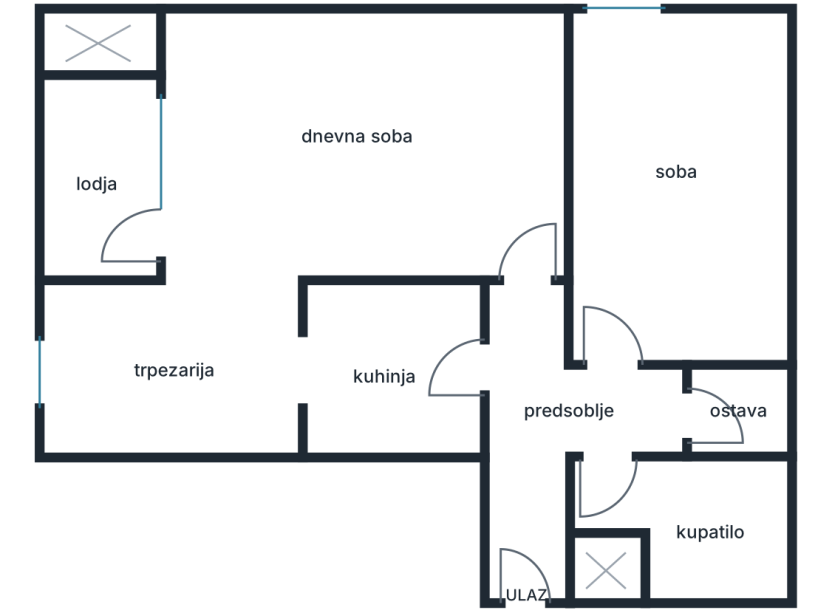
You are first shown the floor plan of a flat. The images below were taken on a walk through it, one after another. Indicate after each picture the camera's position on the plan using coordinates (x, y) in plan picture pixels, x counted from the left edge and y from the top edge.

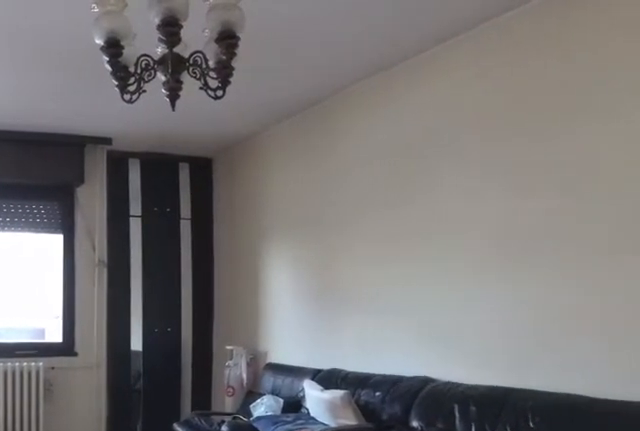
(544, 232)
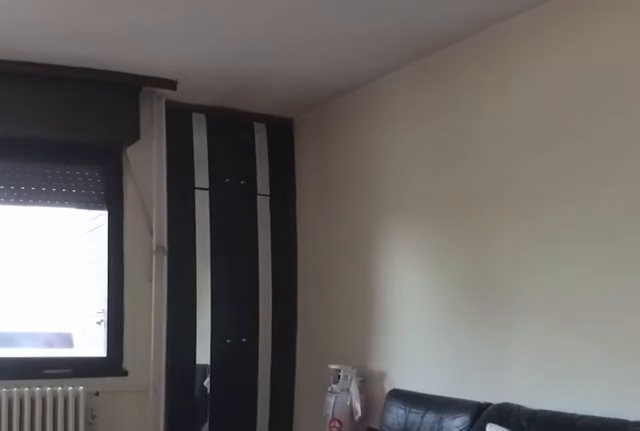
(403, 217)
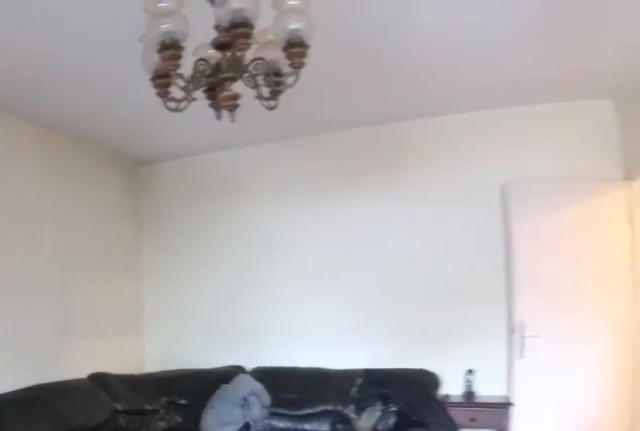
(185, 203)
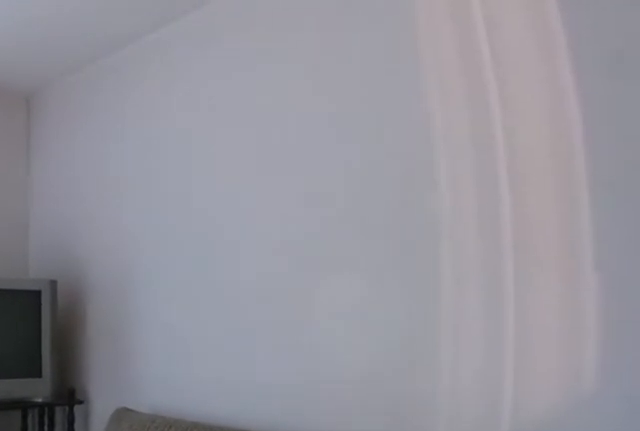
(628, 285)
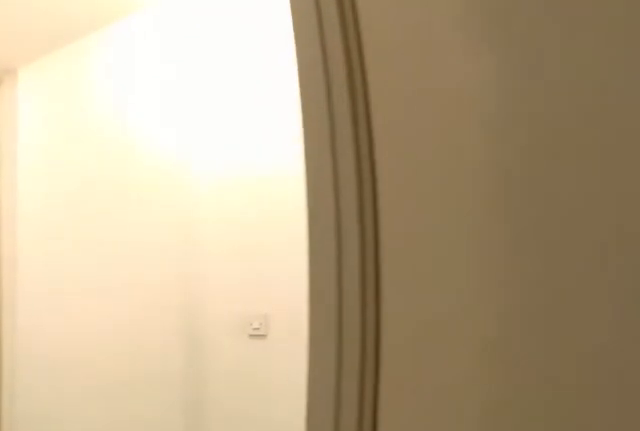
(630, 316)
